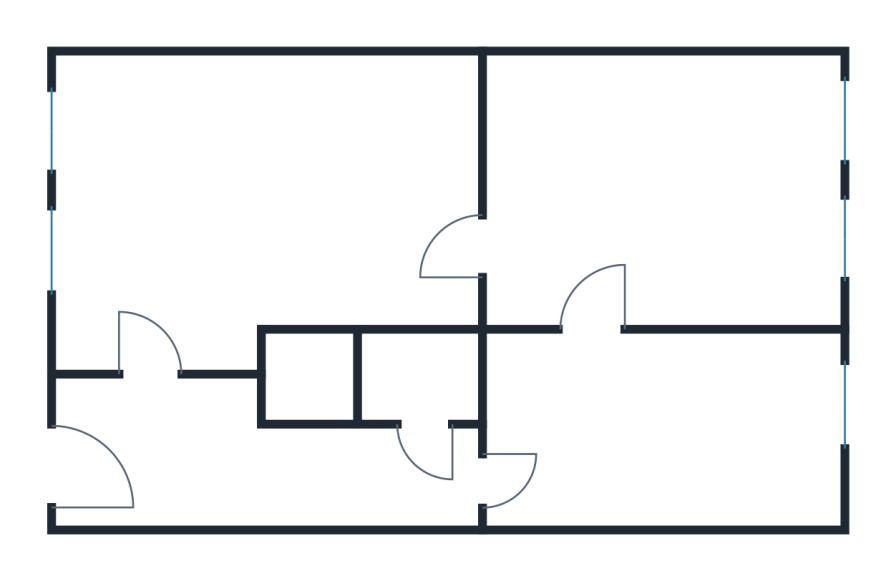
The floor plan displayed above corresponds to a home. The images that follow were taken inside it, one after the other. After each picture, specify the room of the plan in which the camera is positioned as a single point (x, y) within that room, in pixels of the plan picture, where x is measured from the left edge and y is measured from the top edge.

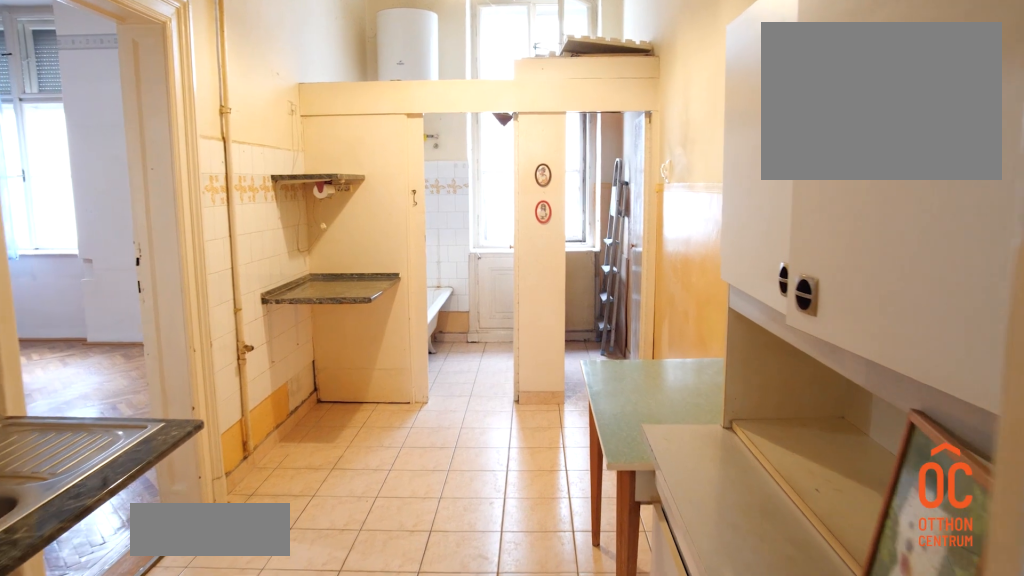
(669, 431)
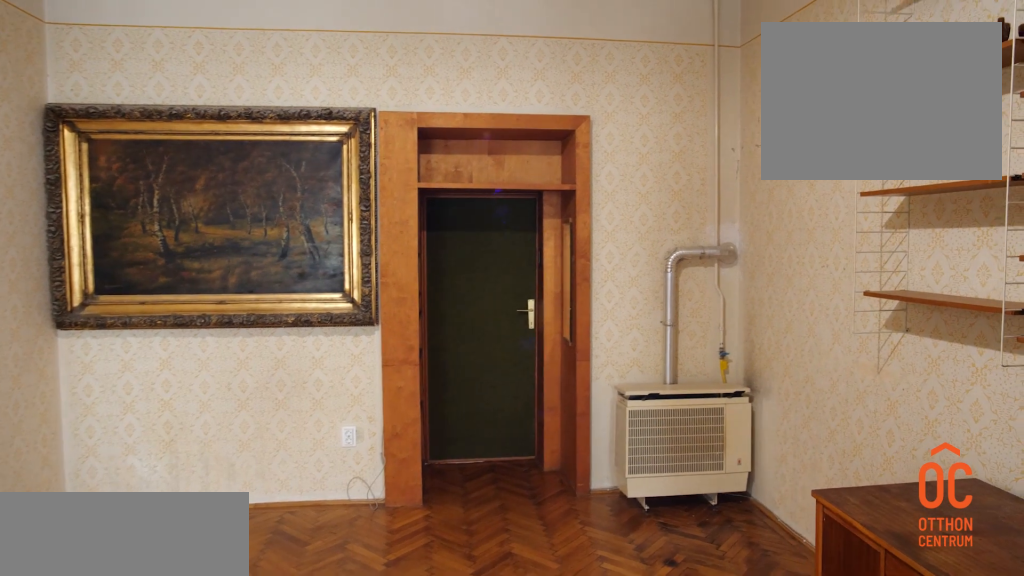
(253, 194)
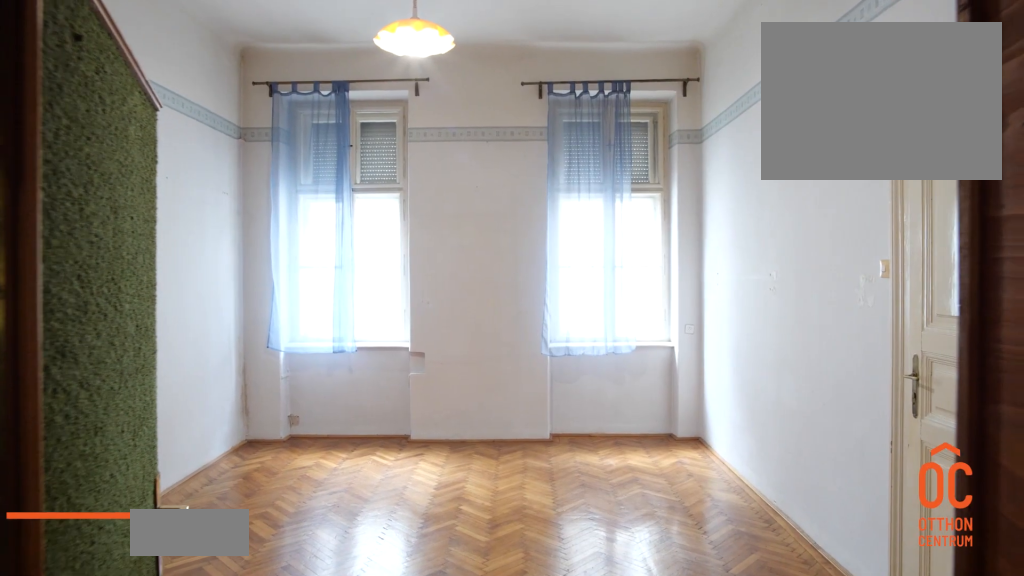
(667, 191)
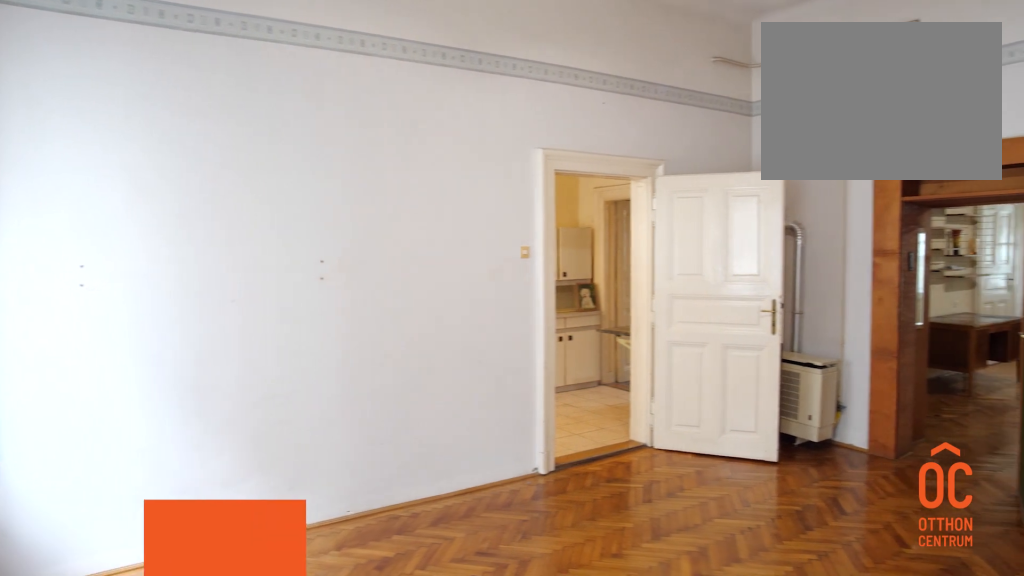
(667, 191)
